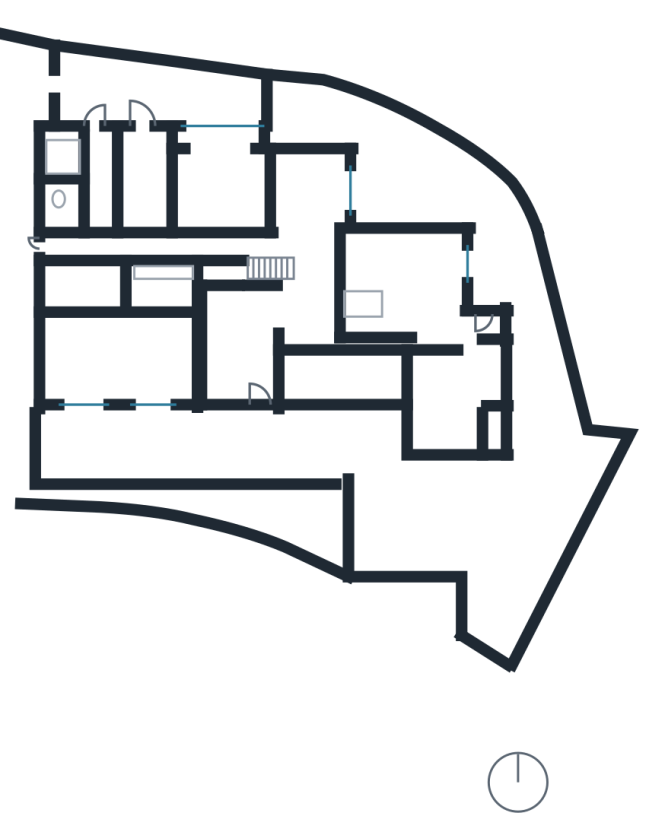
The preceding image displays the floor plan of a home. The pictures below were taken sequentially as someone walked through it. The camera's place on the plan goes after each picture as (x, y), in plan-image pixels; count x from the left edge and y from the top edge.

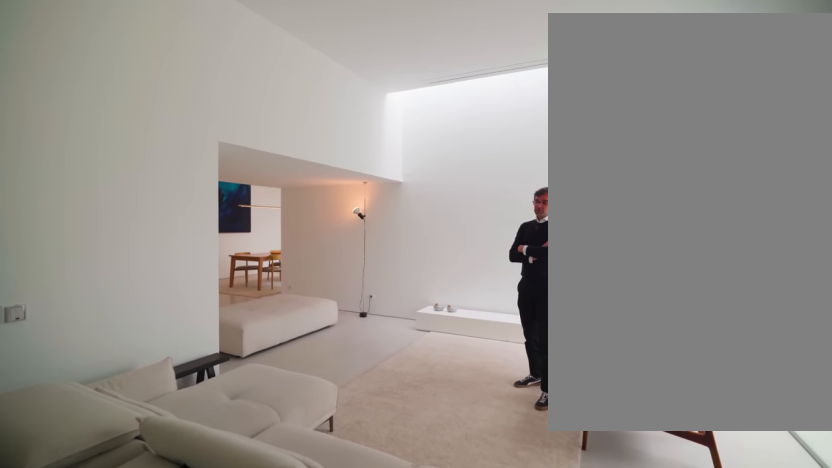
(424, 335)
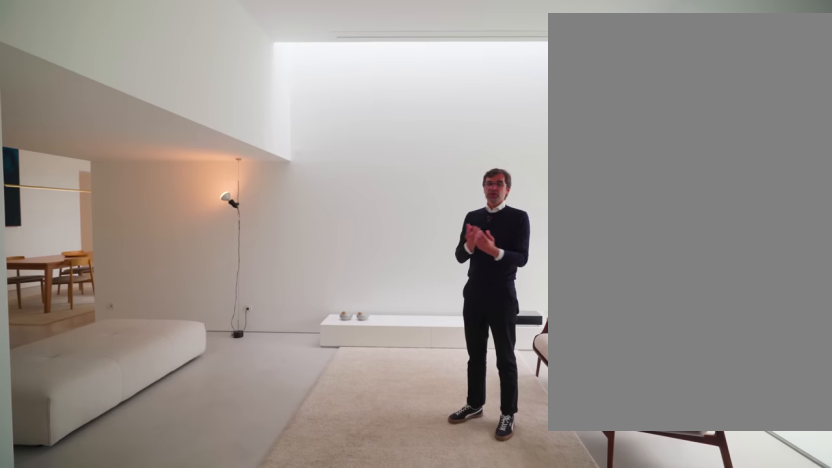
(439, 295)
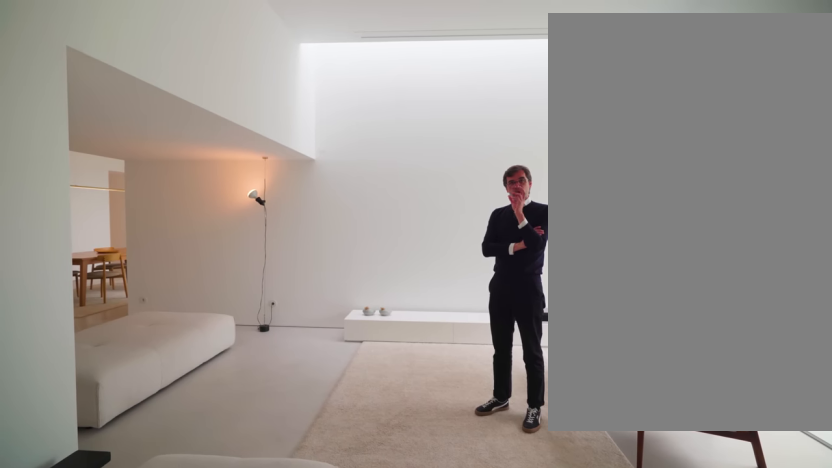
(433, 294)
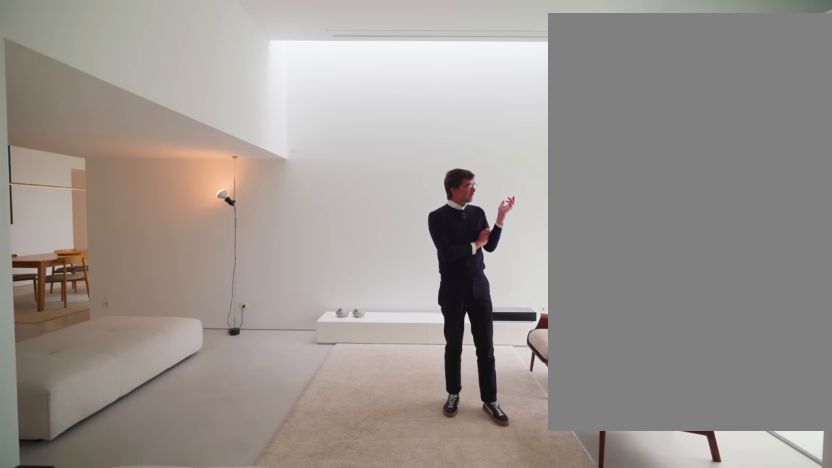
(429, 294)
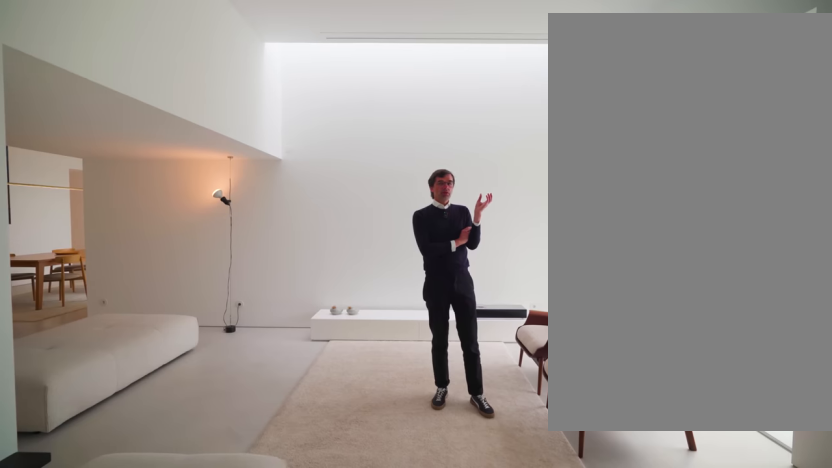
(429, 294)
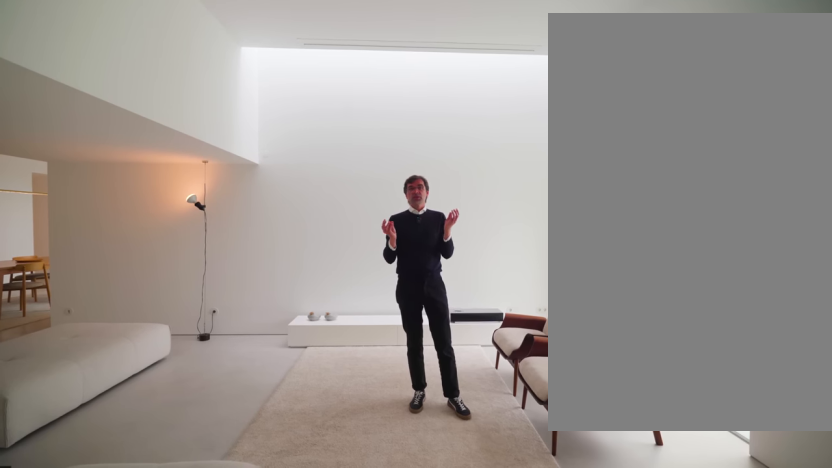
(428, 295)
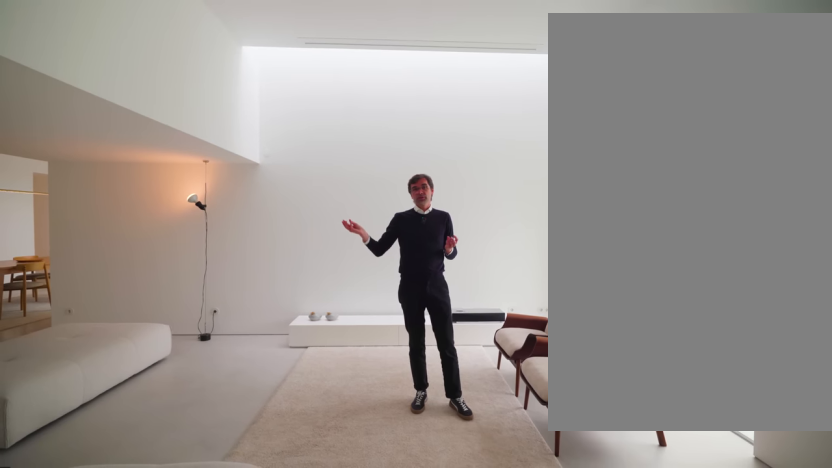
(428, 295)
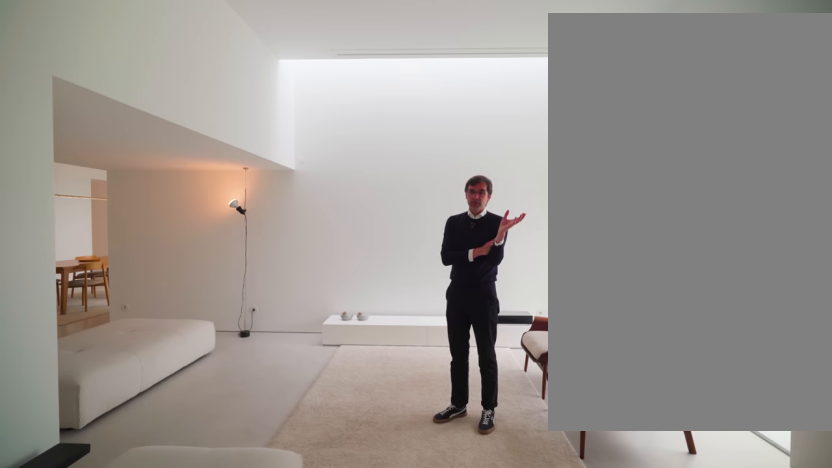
(429, 294)
